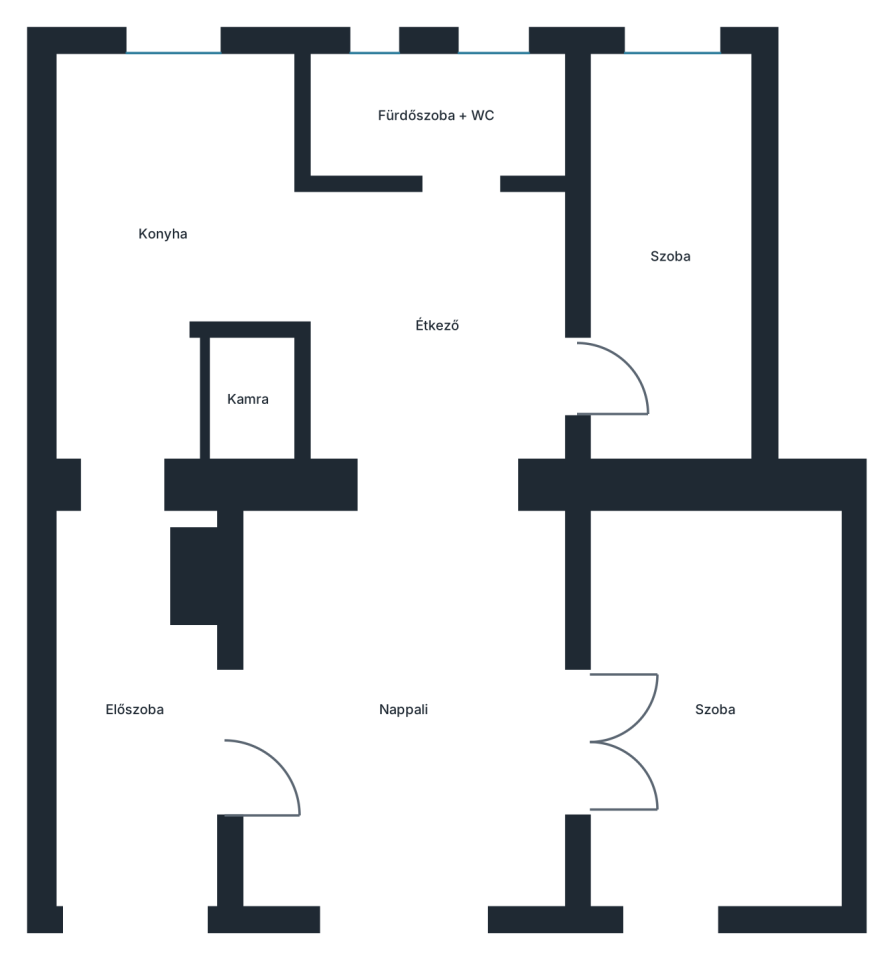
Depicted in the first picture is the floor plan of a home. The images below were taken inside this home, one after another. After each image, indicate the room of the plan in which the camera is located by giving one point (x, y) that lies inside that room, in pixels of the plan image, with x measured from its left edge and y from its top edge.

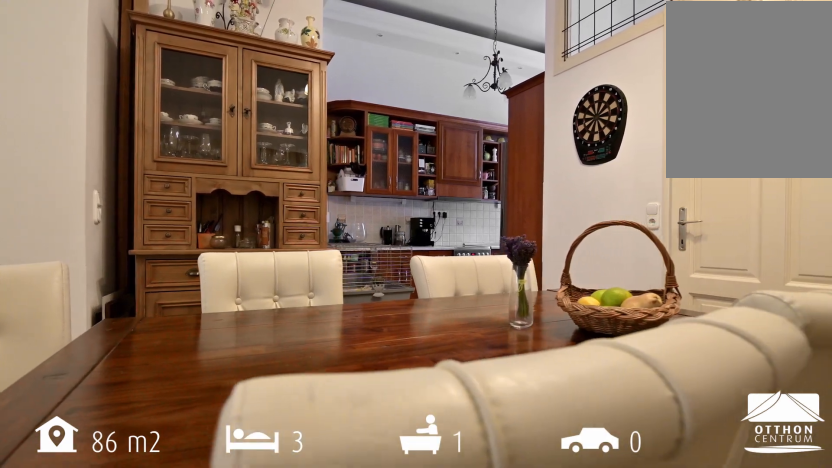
(443, 319)
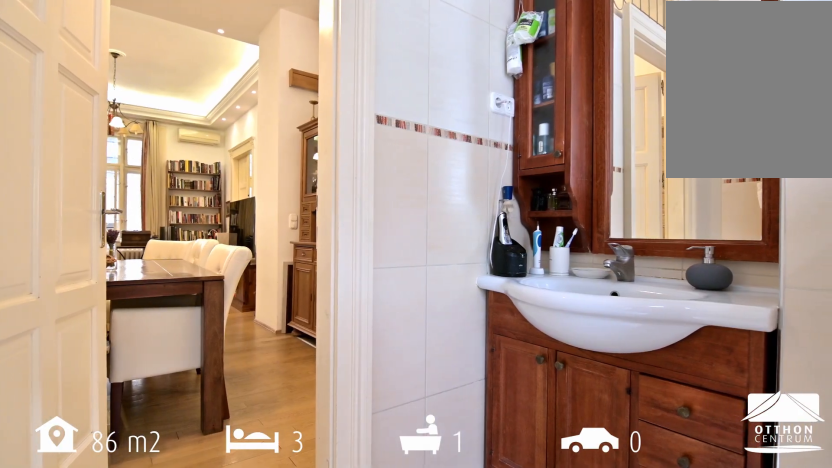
(444, 121)
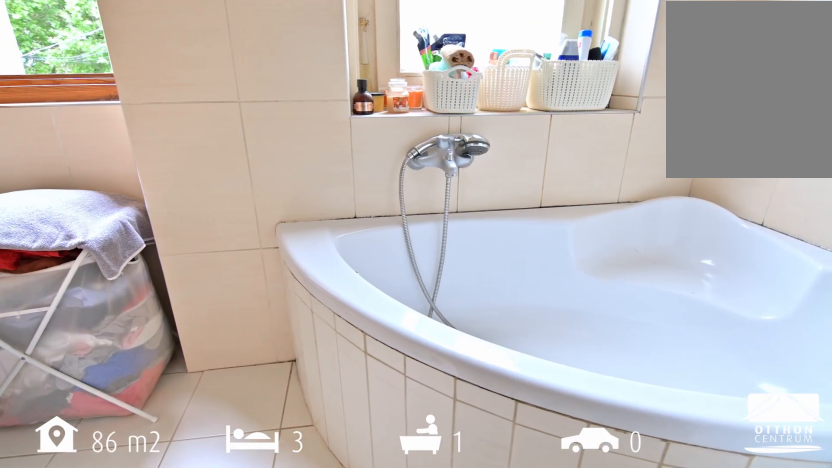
(444, 121)
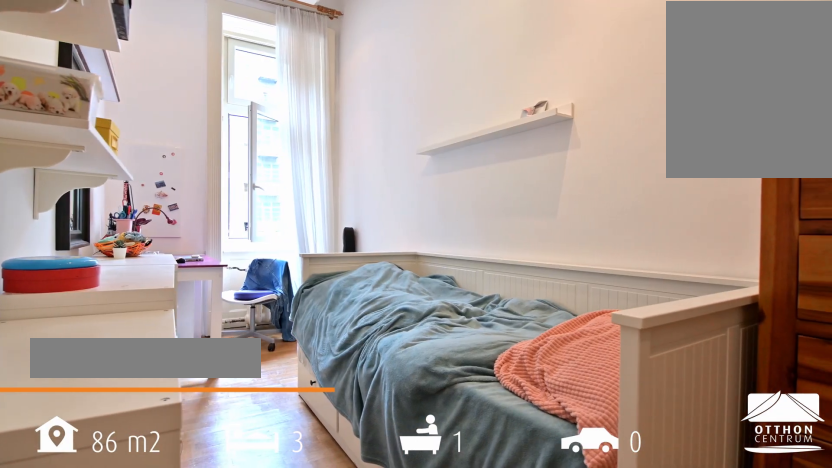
(687, 265)
